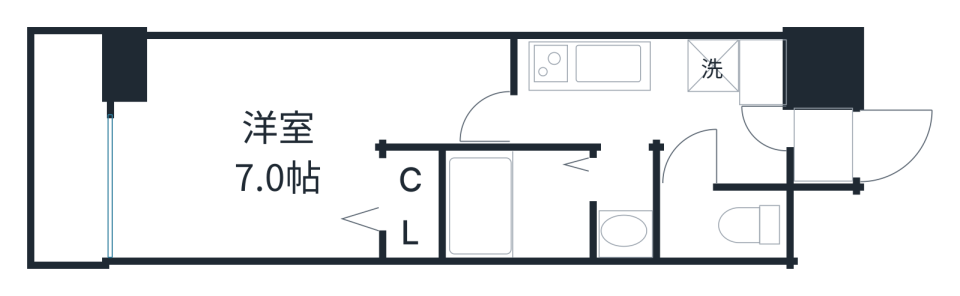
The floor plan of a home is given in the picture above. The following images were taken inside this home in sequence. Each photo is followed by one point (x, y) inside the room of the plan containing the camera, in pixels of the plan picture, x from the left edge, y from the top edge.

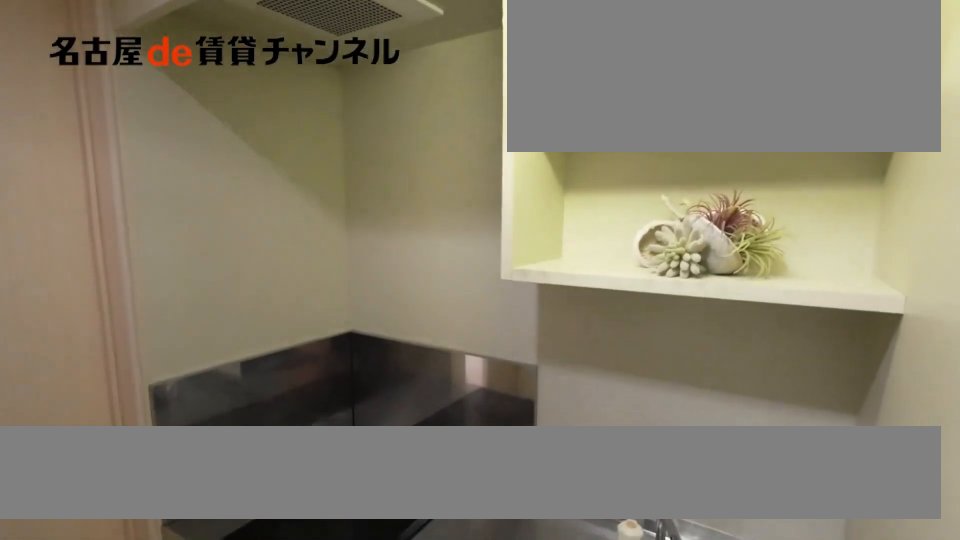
(601, 65)
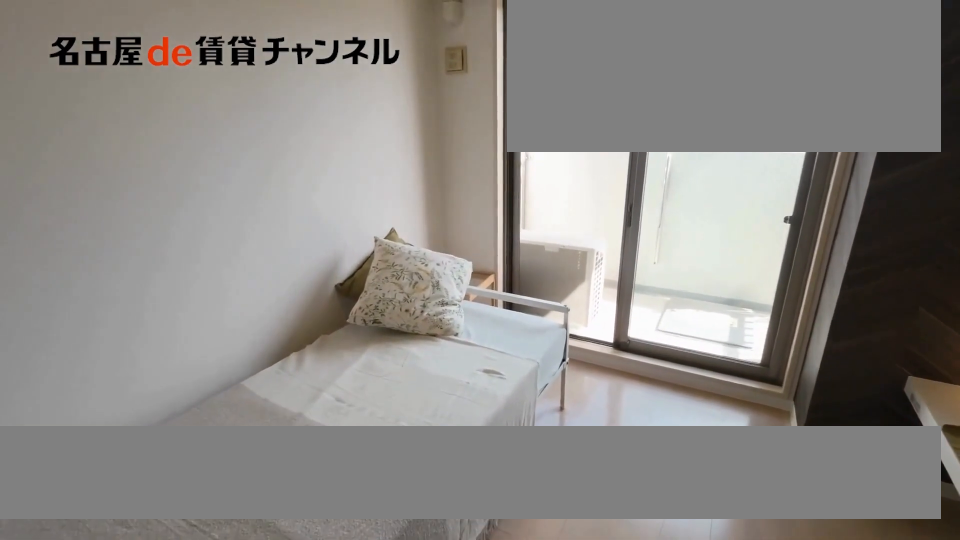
(284, 137)
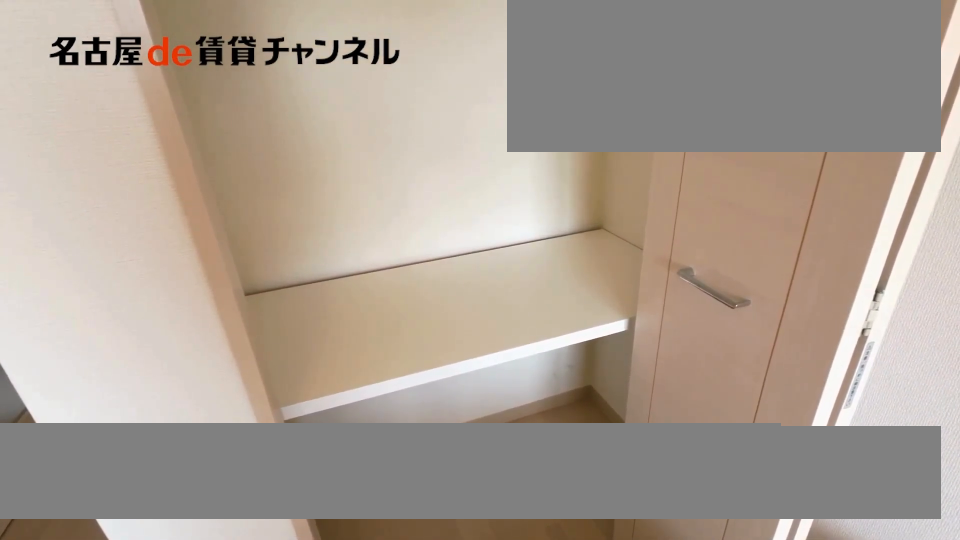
(409, 205)
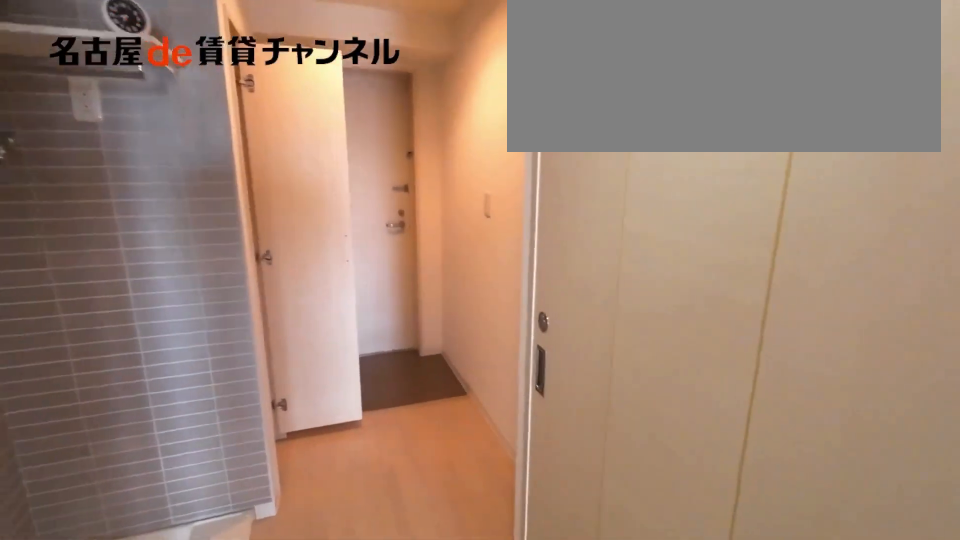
(635, 204)
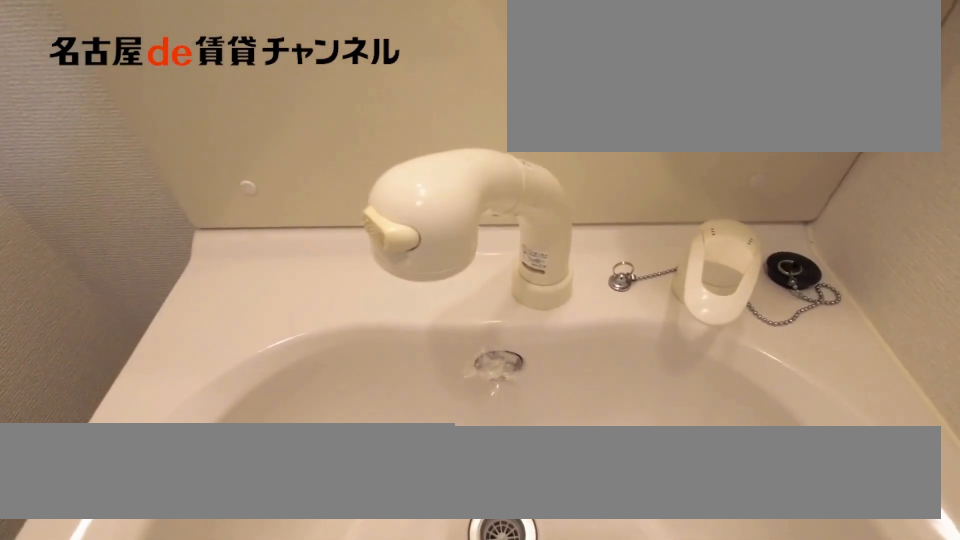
(635, 204)
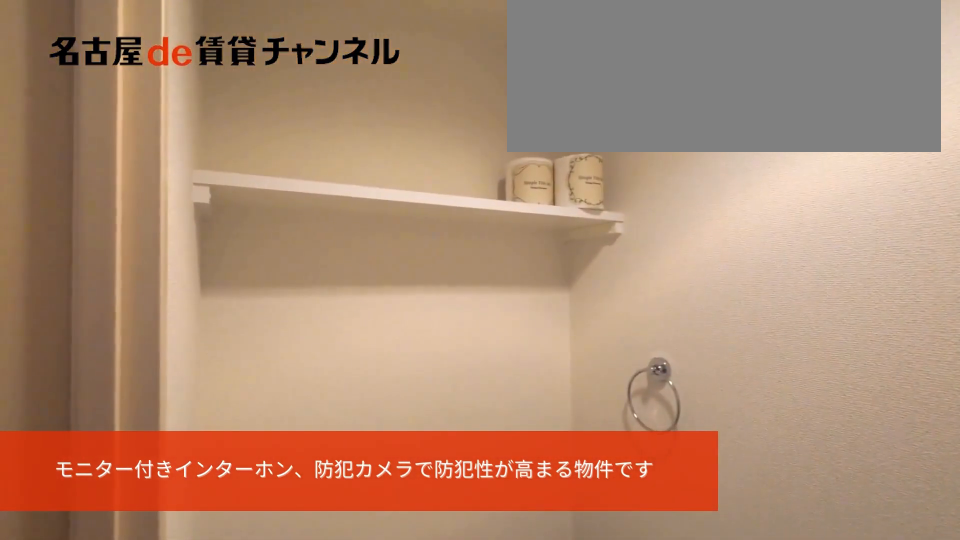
(722, 225)
